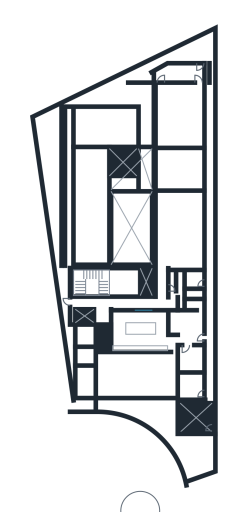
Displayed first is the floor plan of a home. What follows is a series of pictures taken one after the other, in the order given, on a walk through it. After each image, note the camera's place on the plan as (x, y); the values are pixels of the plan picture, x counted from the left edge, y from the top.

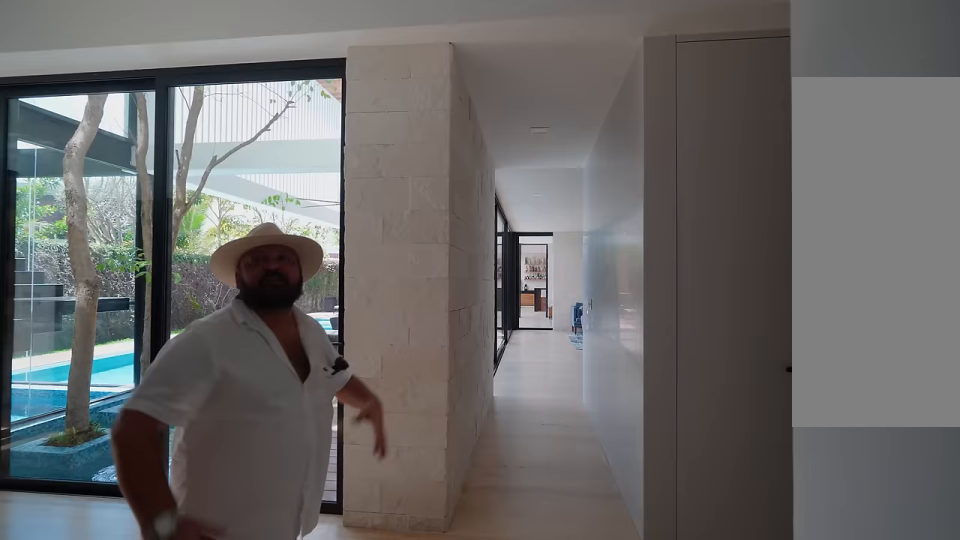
(162, 303)
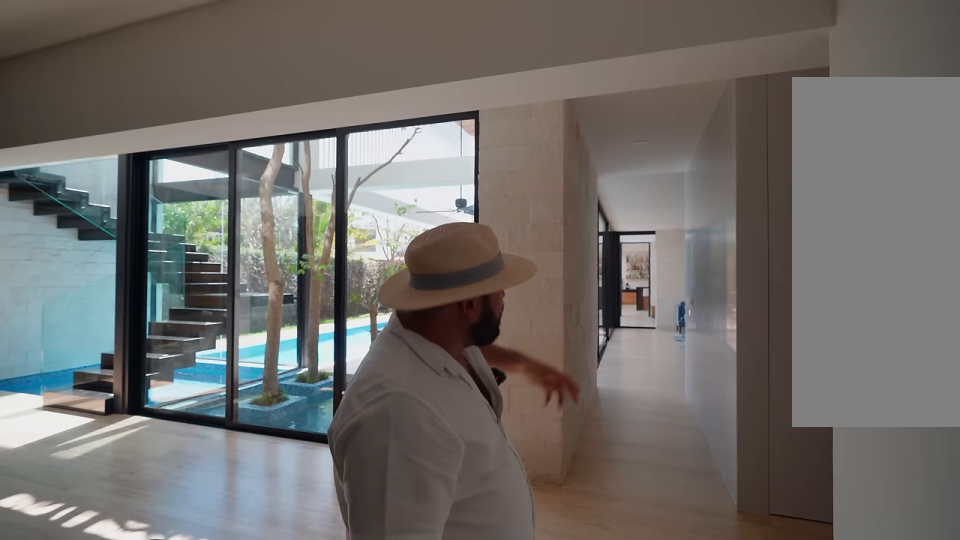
(160, 304)
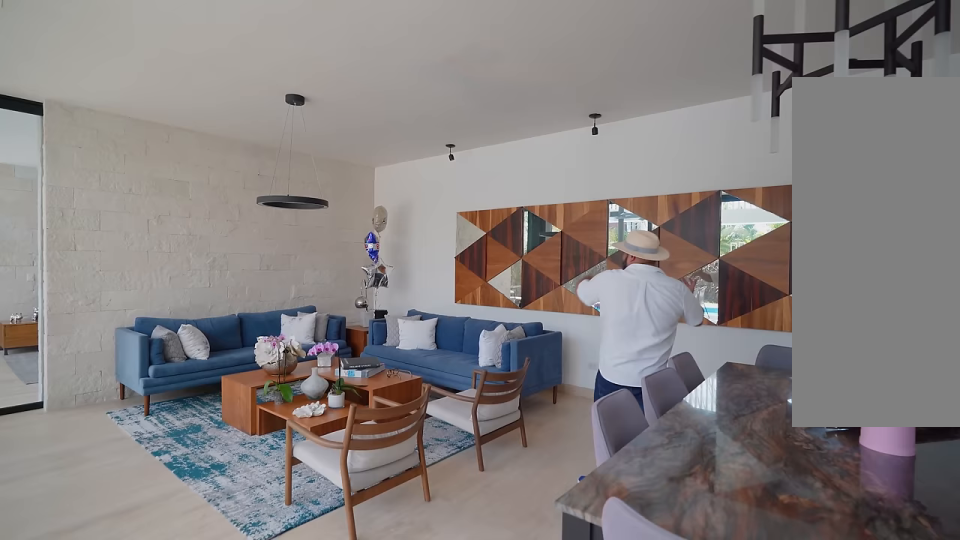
(162, 248)
